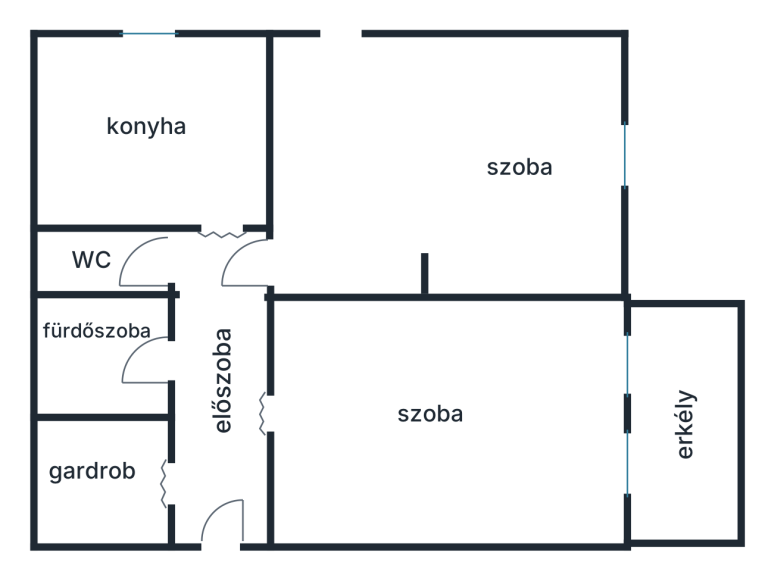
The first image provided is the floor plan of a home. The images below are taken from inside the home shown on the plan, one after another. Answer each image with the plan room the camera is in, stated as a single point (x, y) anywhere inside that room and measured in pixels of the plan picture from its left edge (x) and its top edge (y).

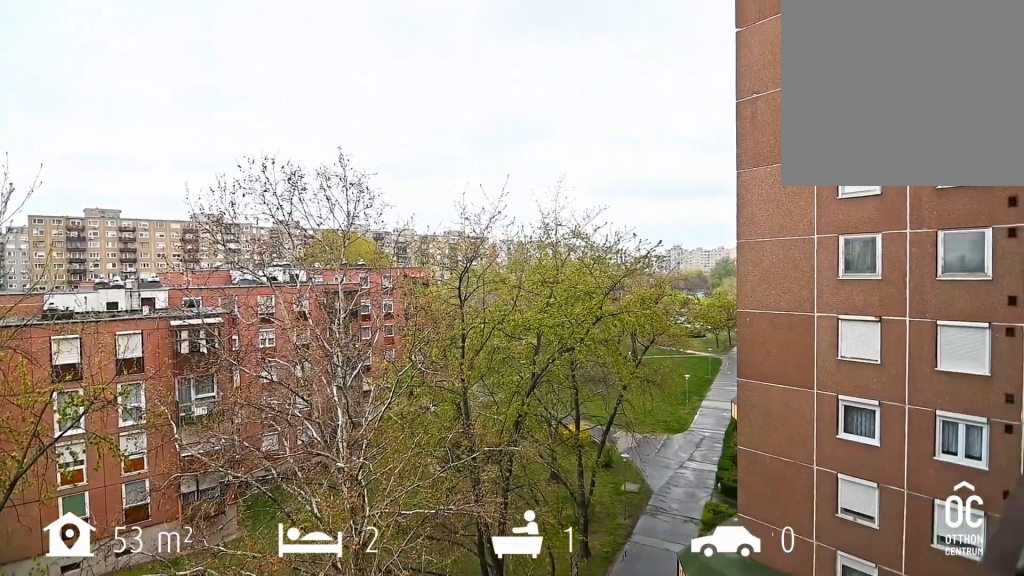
(693, 422)
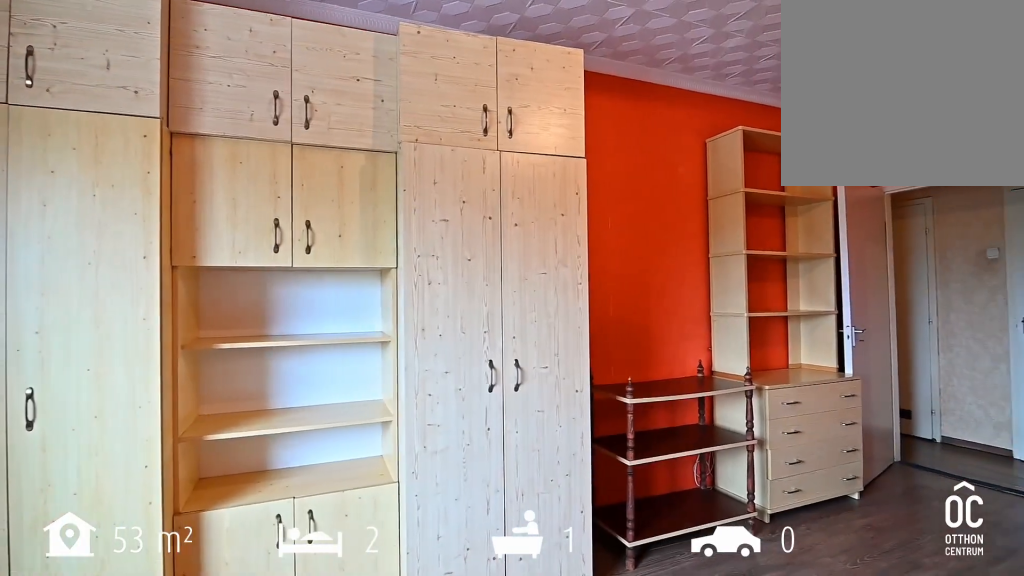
(440, 172)
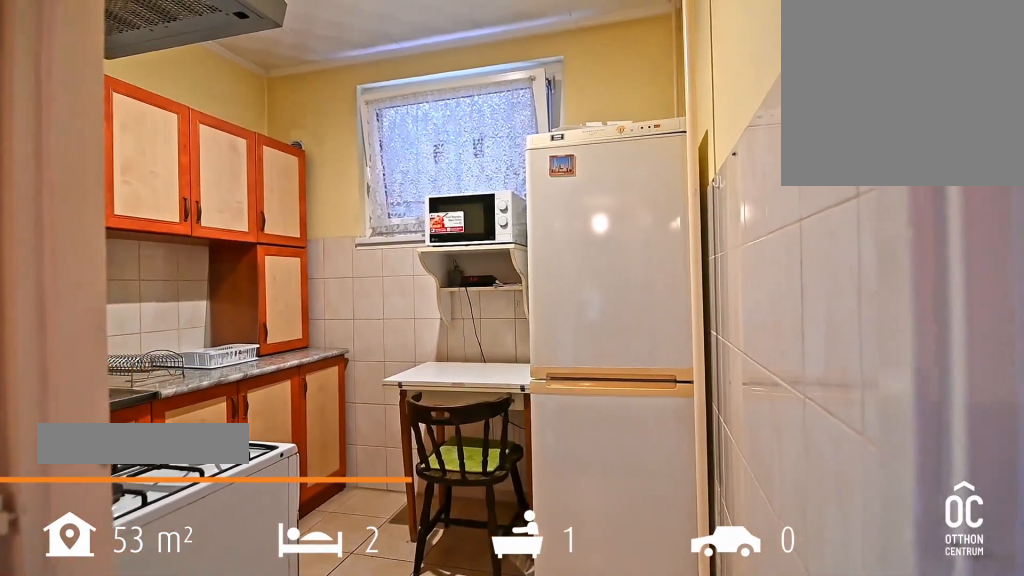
(154, 132)
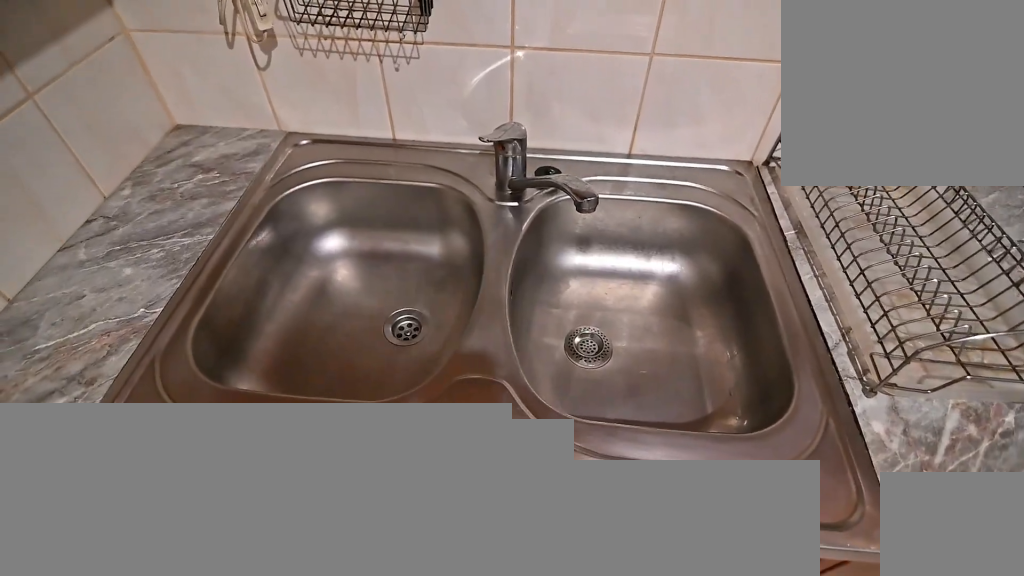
(153, 132)
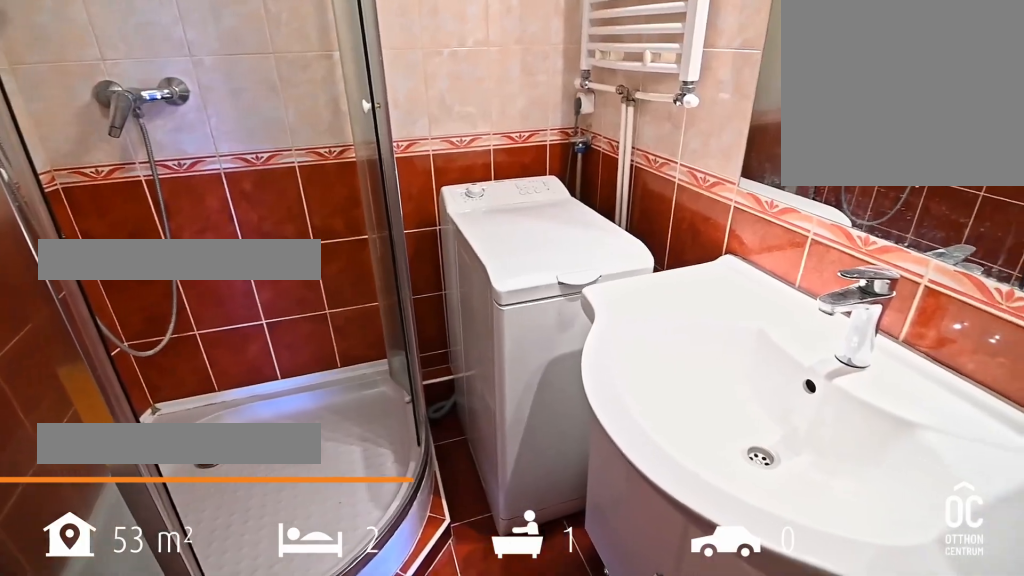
(107, 366)
